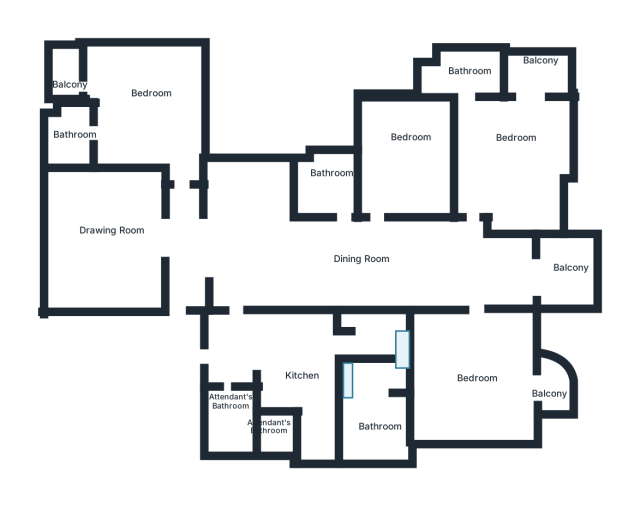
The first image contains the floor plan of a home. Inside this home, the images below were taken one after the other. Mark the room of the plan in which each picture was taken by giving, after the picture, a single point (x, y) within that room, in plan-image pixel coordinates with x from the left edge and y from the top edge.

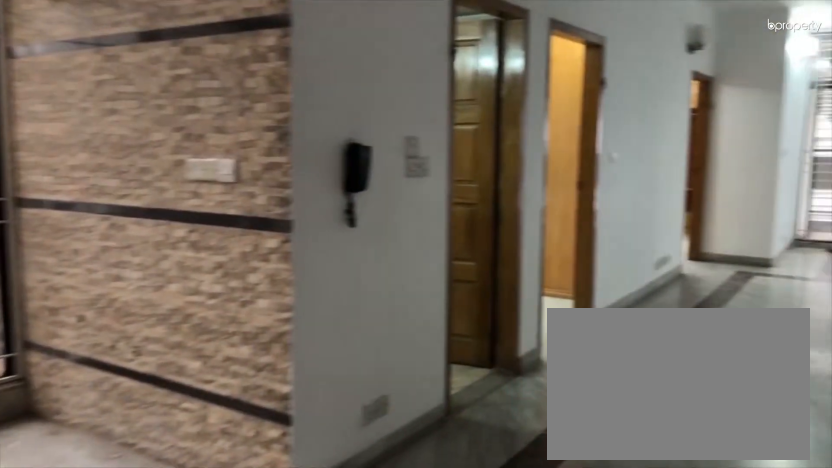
(287, 255)
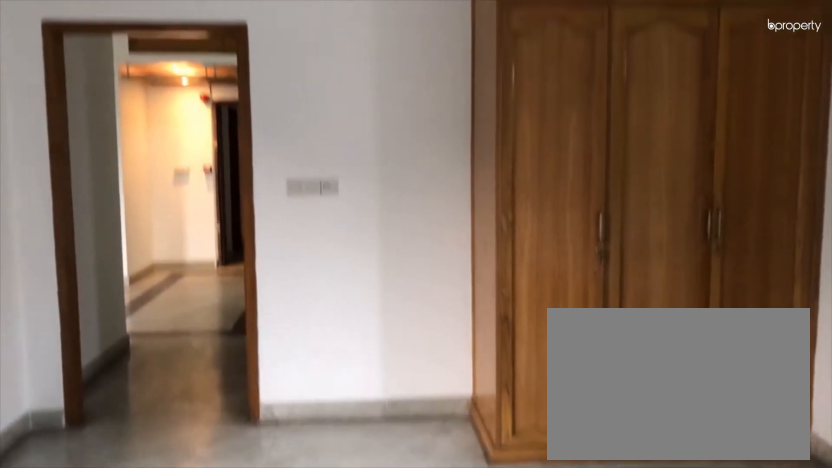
(134, 106)
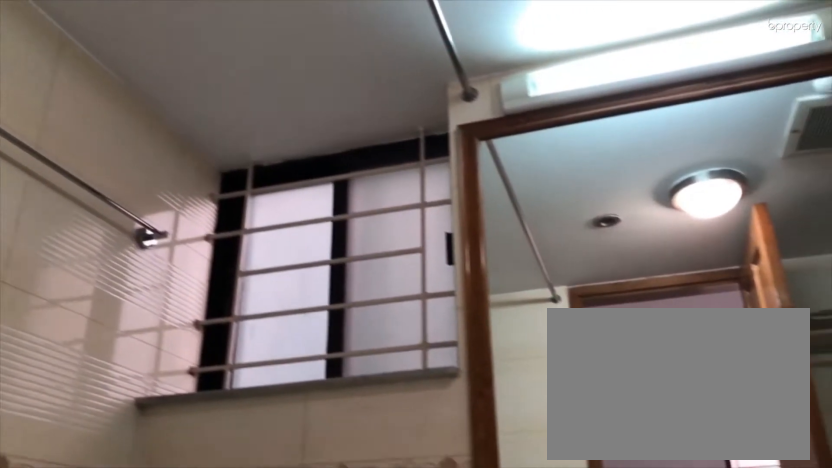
(78, 135)
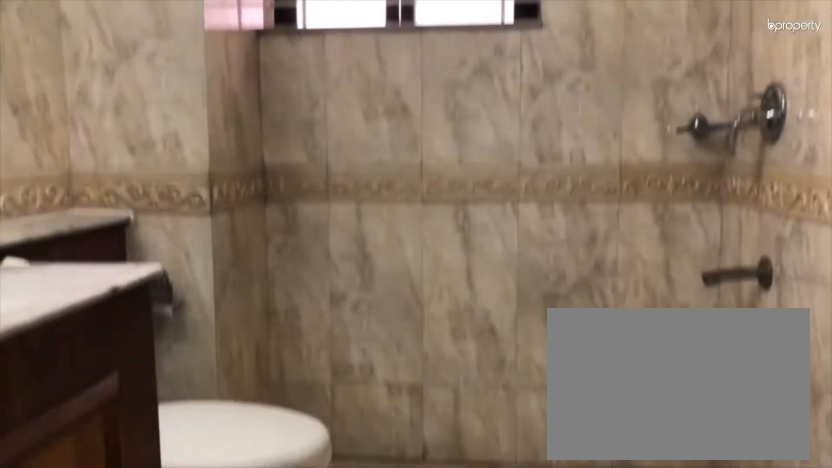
(329, 181)
